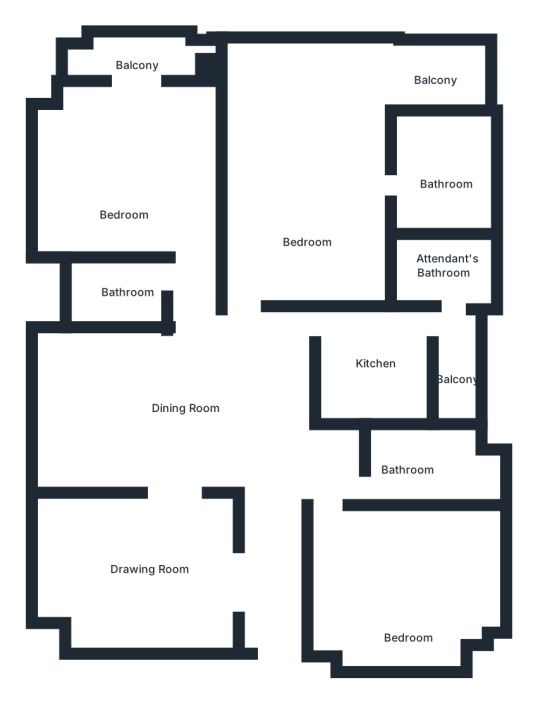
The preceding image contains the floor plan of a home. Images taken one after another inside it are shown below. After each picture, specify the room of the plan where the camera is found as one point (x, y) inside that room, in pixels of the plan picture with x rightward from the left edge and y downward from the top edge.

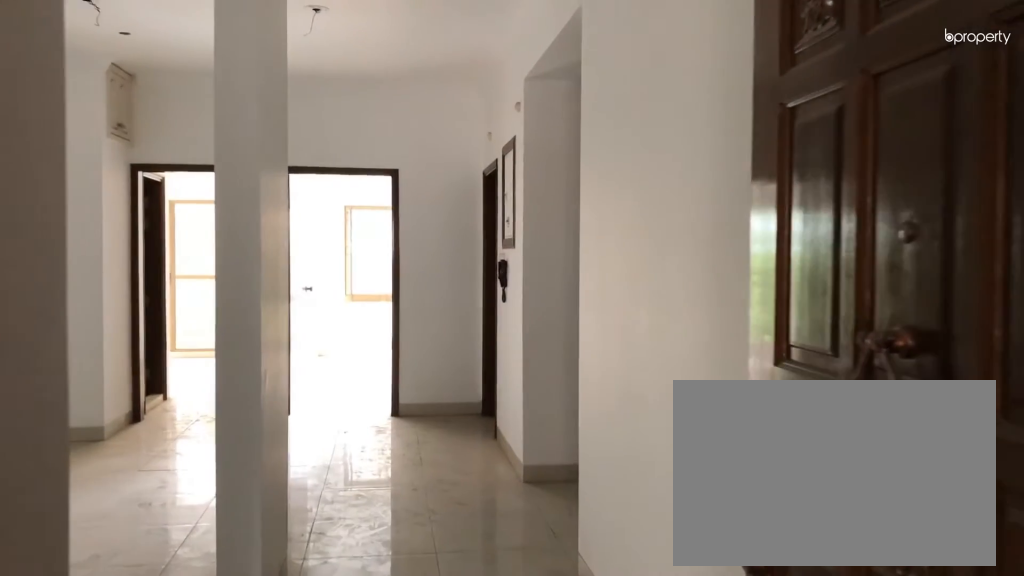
(273, 614)
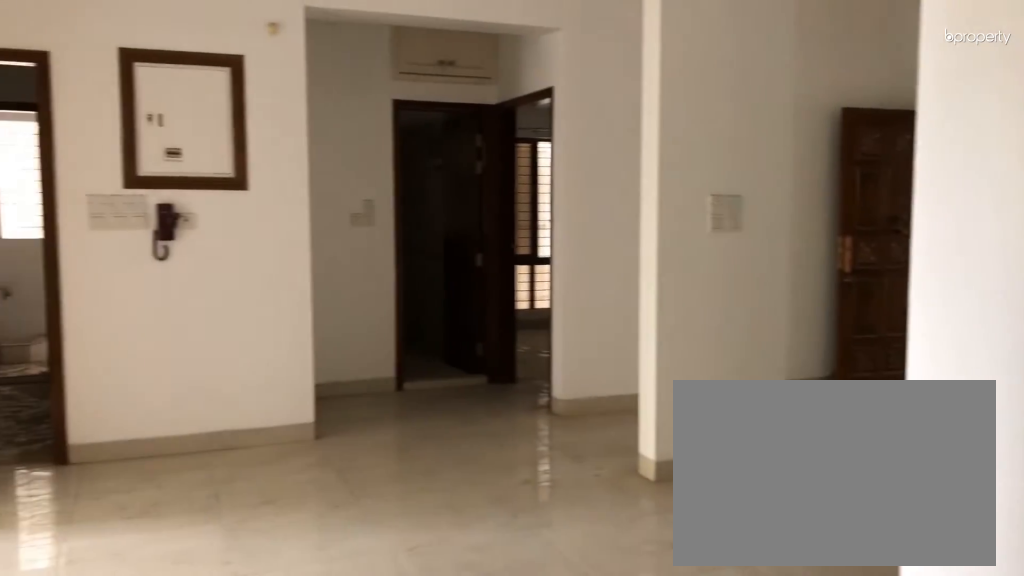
(186, 416)
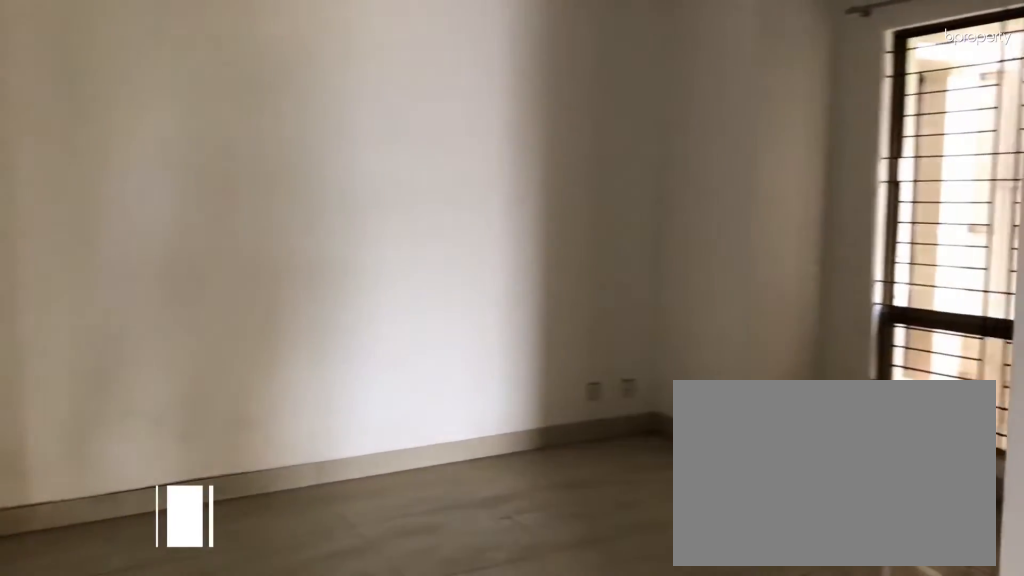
(152, 571)
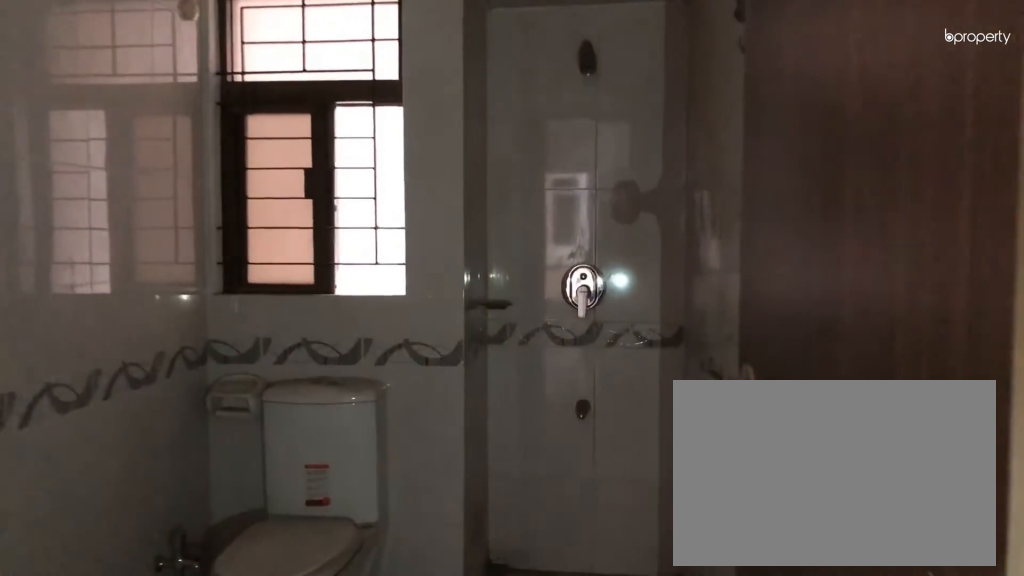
(413, 465)
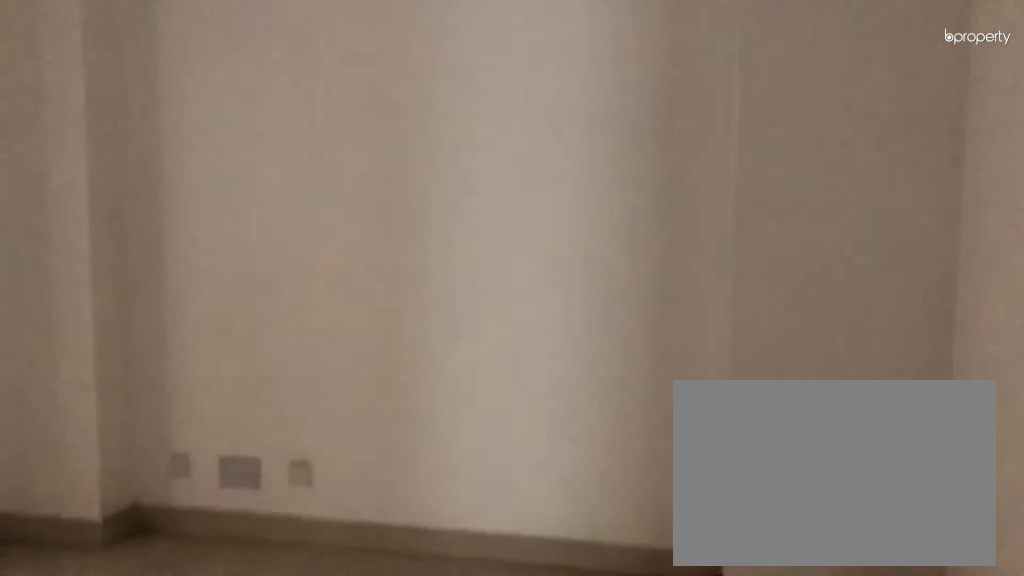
(408, 589)
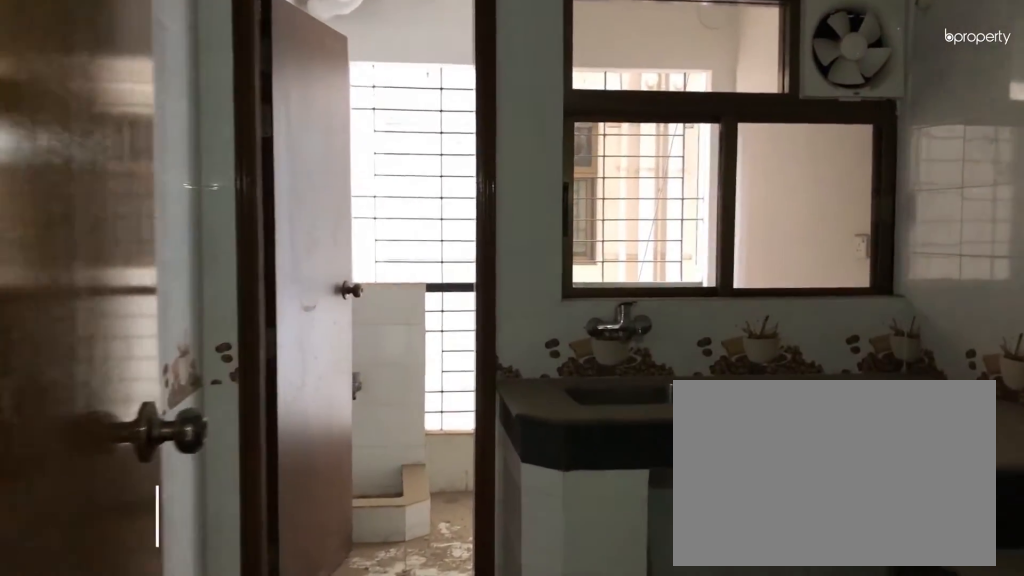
(374, 367)
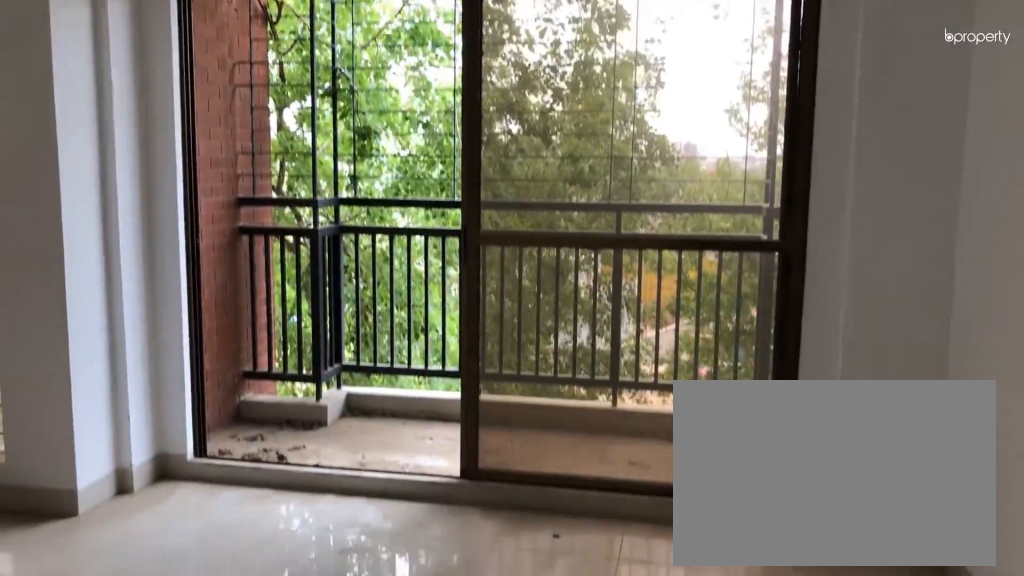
(124, 203)
